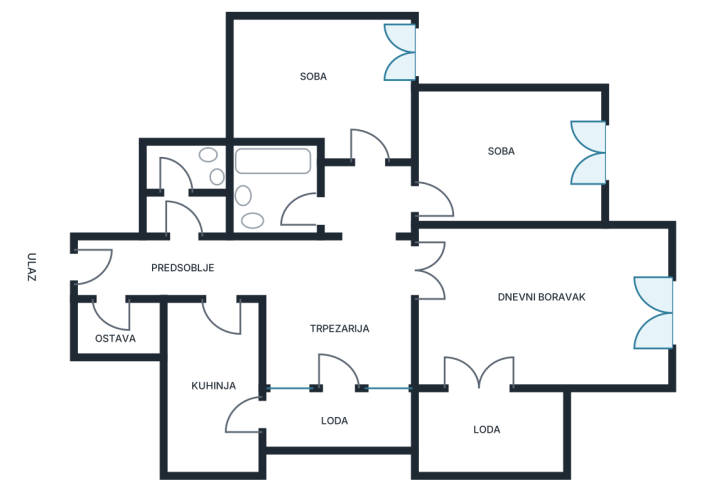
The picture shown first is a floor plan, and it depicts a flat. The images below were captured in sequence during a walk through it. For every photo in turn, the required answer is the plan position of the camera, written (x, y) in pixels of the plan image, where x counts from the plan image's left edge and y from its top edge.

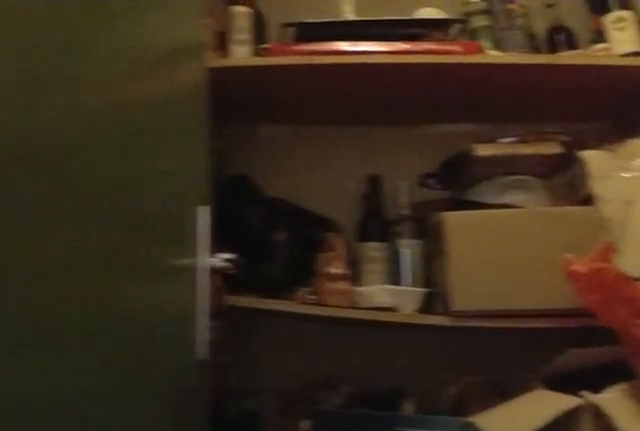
(90, 274)
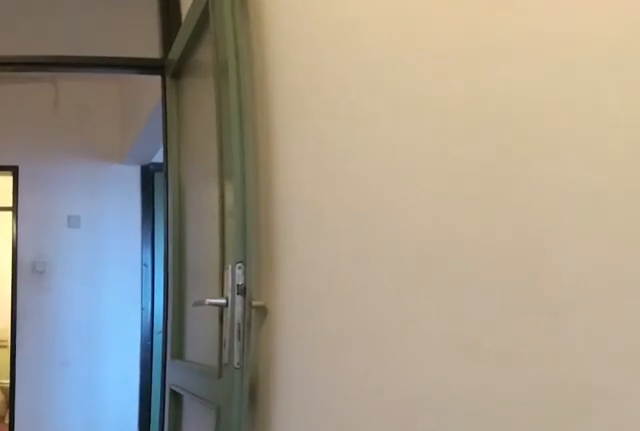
(220, 421)
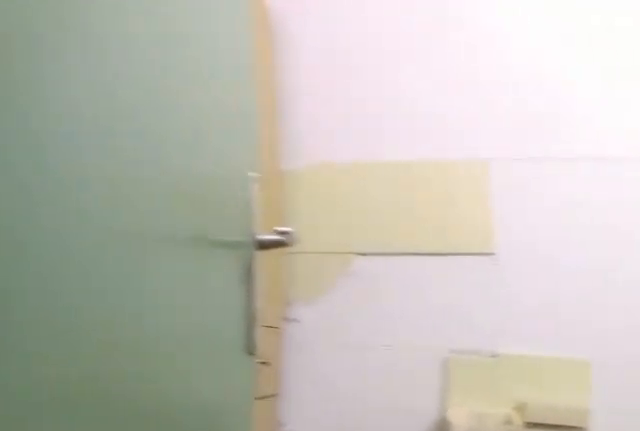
(199, 195)
